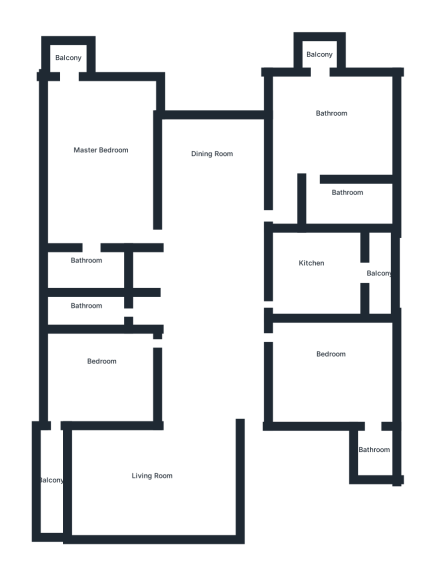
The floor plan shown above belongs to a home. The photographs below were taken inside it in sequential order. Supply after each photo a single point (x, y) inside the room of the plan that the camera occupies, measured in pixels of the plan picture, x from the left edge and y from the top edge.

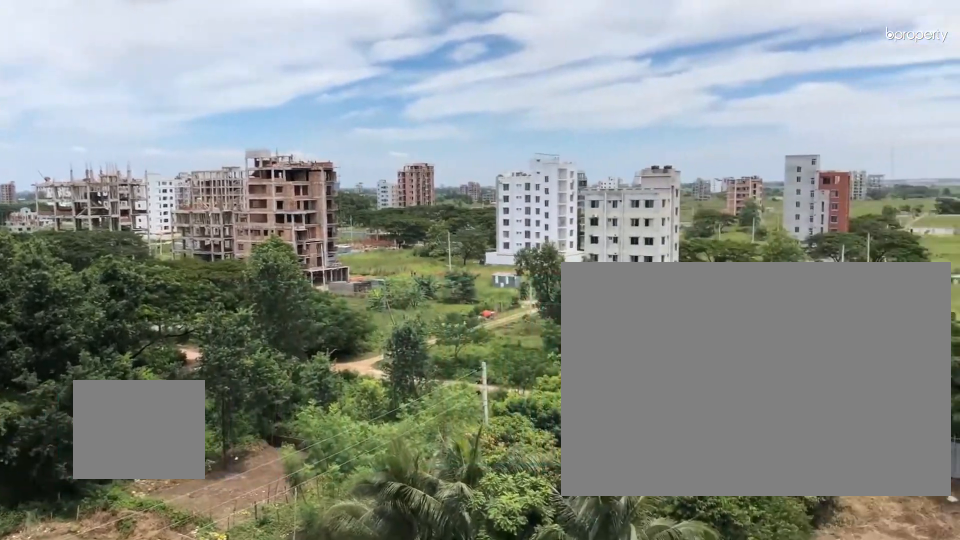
(47, 477)
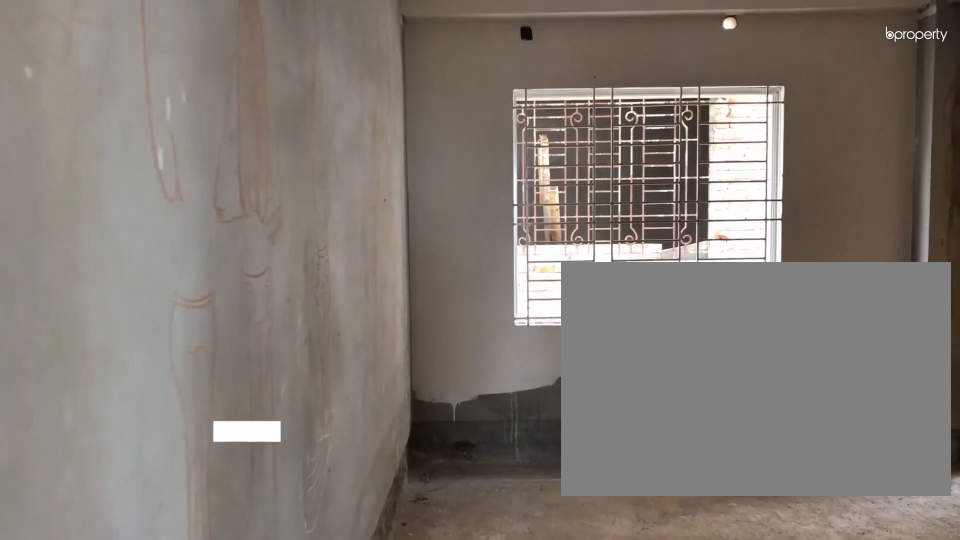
(334, 361)
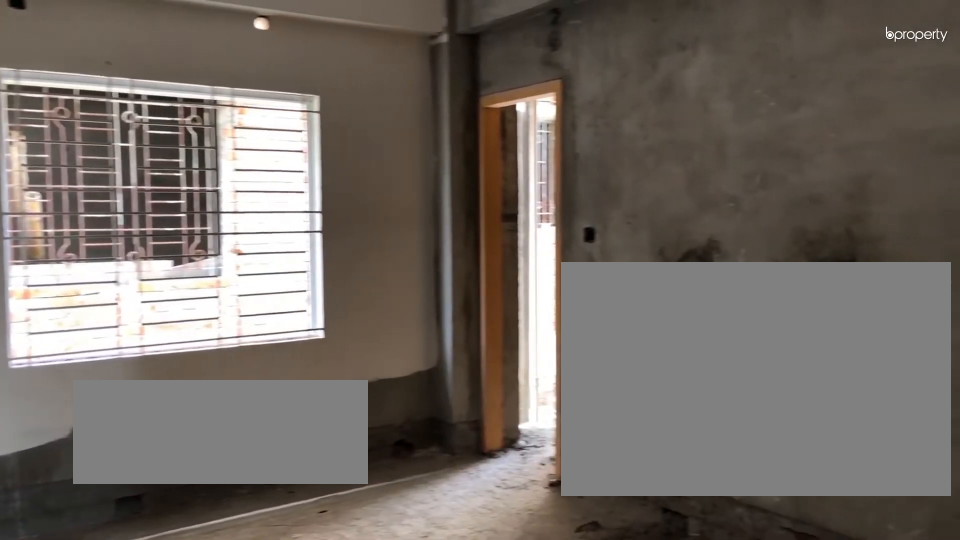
(334, 361)
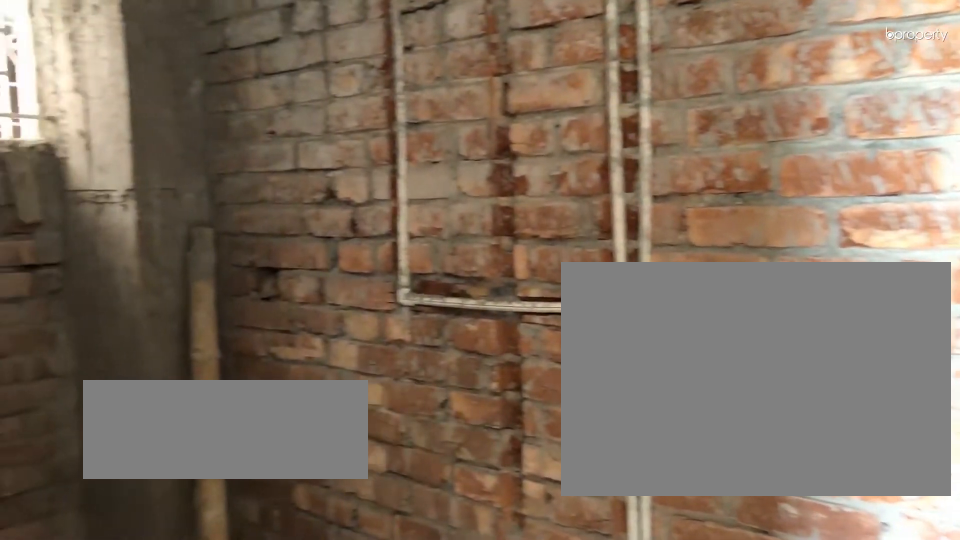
(350, 204)
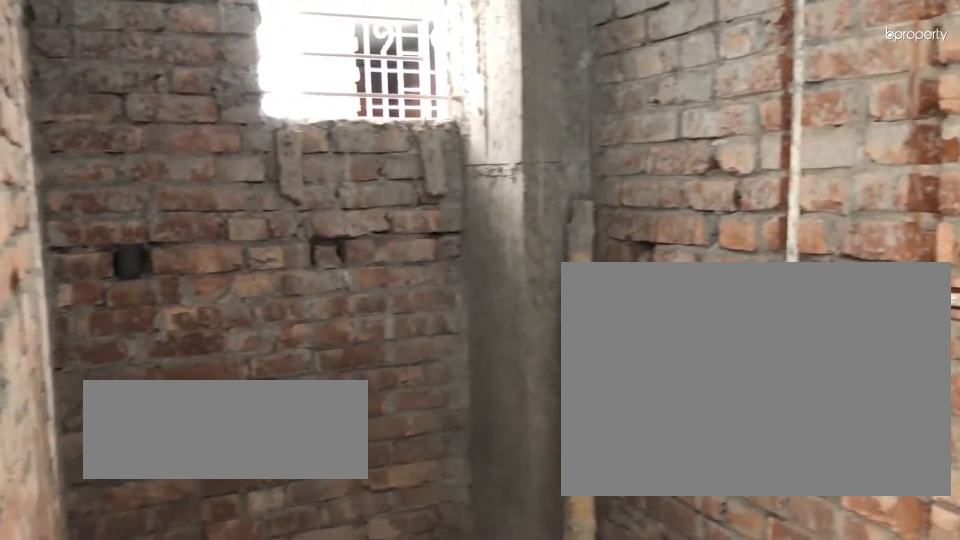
(350, 204)
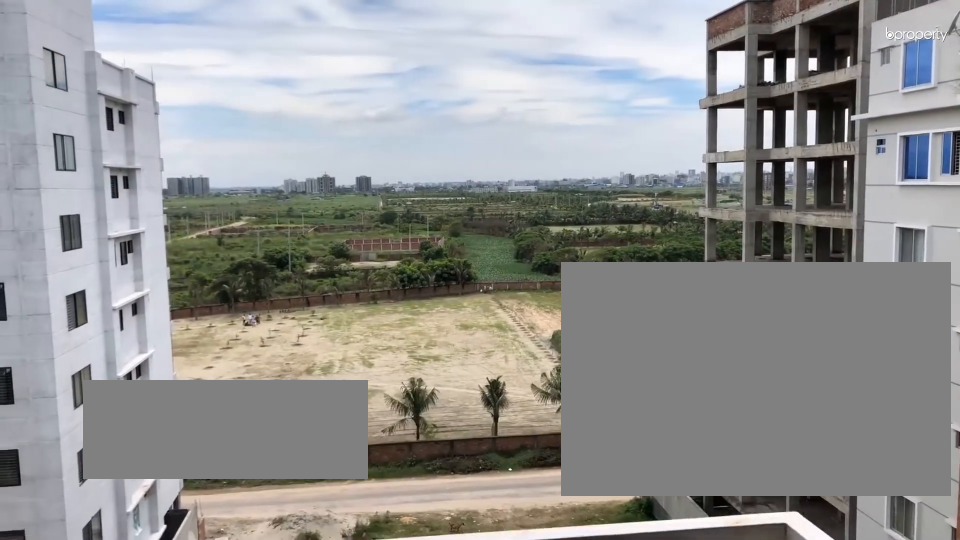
(317, 57)
